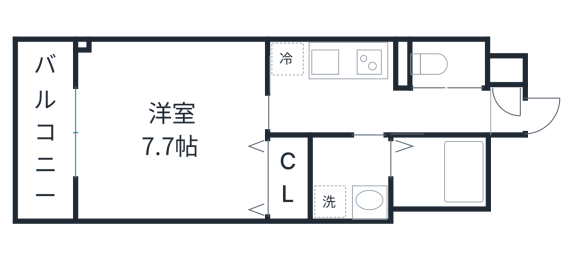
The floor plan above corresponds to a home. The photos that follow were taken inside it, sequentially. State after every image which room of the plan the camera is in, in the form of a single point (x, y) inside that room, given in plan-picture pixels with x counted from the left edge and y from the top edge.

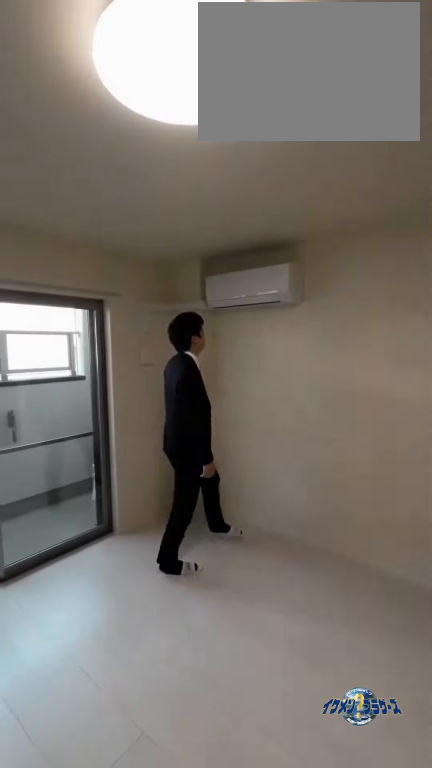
(172, 131)
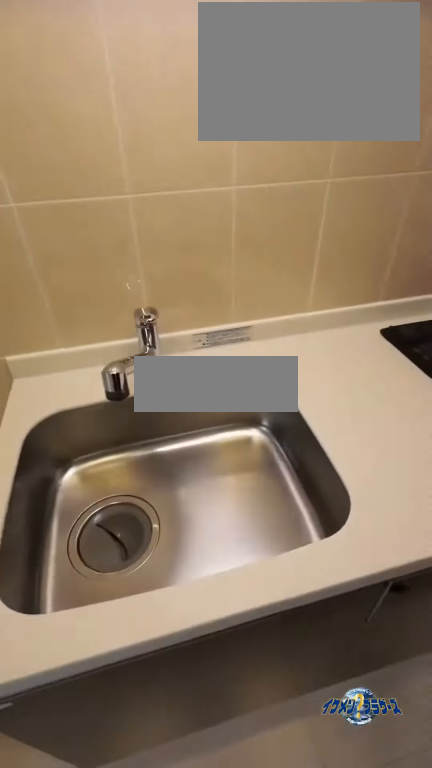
(326, 65)
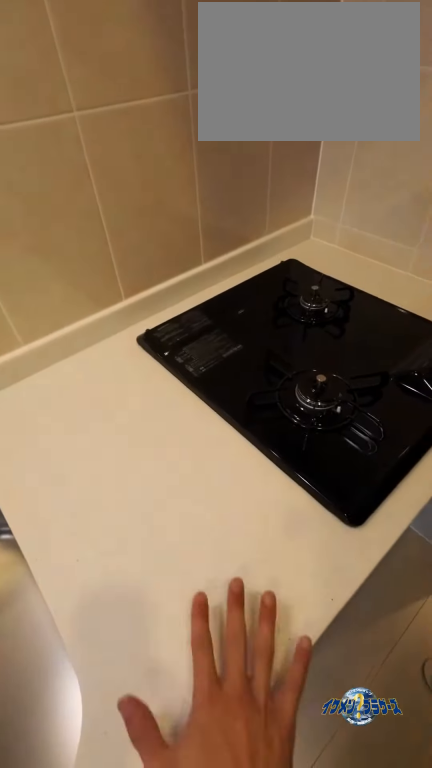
(326, 65)
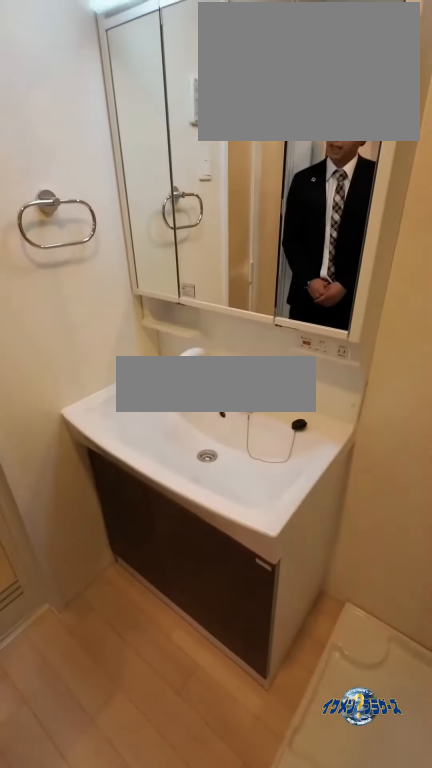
(354, 191)
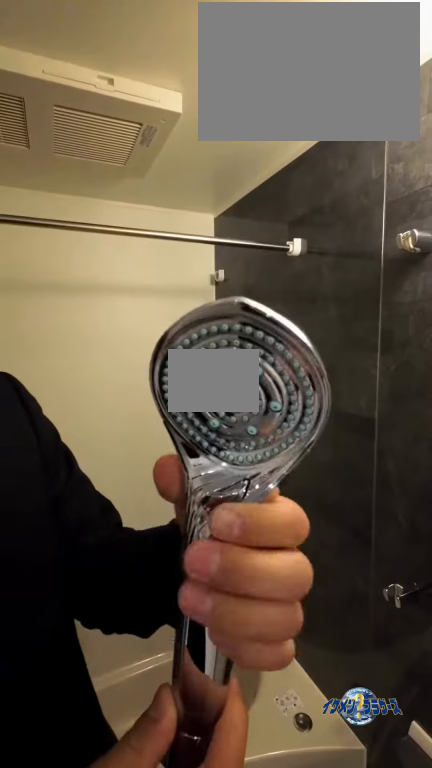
(441, 174)
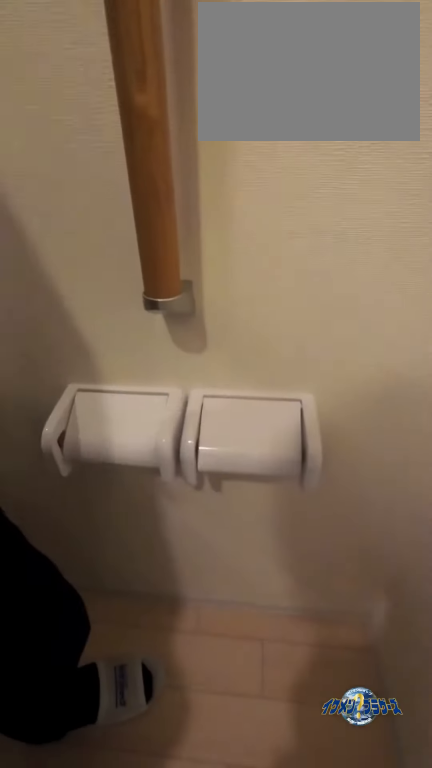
(450, 64)
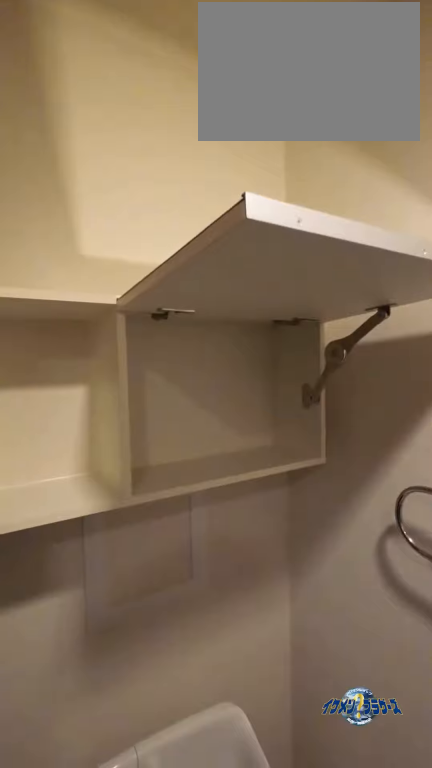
(450, 64)
